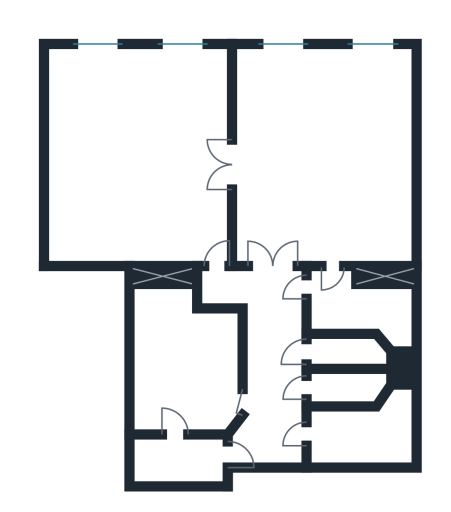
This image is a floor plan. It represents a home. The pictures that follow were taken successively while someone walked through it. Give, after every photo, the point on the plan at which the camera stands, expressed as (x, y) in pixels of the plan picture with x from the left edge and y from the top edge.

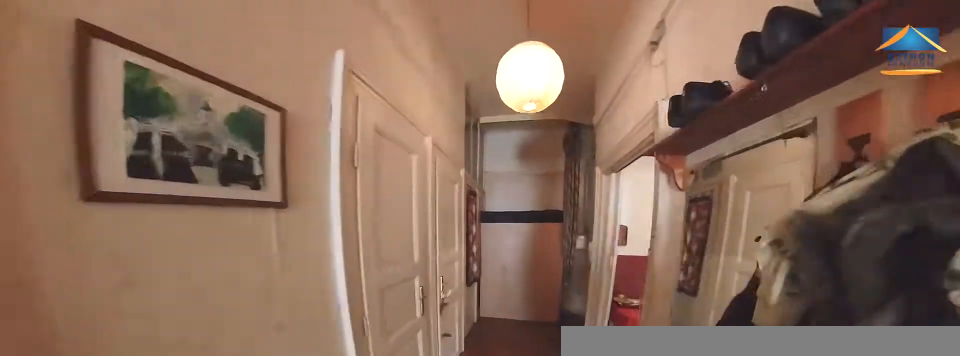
(277, 274)
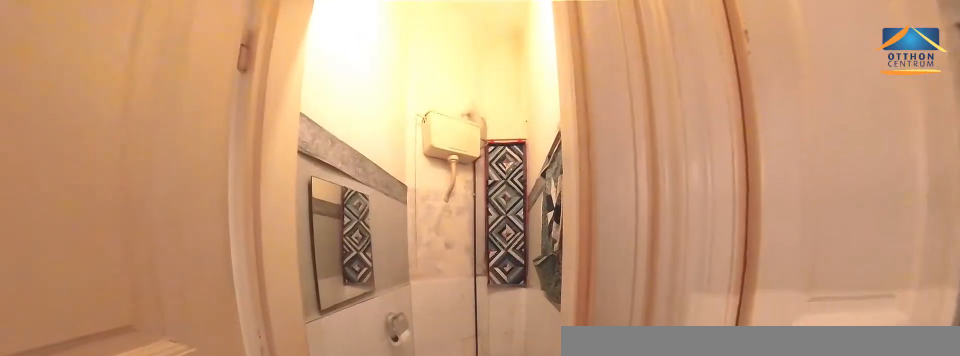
(285, 352)
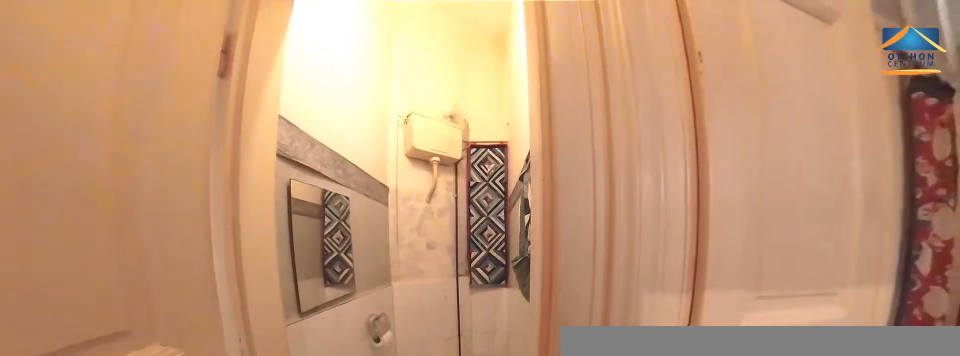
(285, 352)
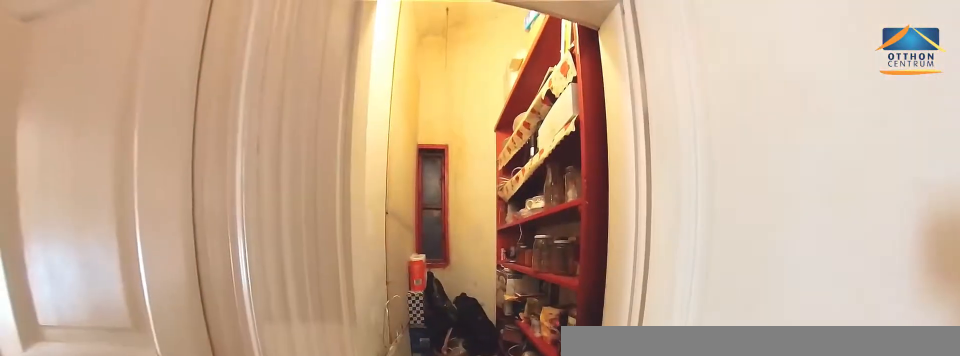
(285, 386)
